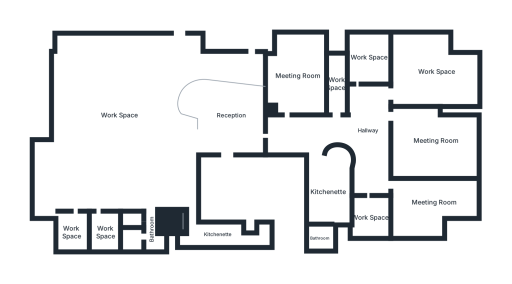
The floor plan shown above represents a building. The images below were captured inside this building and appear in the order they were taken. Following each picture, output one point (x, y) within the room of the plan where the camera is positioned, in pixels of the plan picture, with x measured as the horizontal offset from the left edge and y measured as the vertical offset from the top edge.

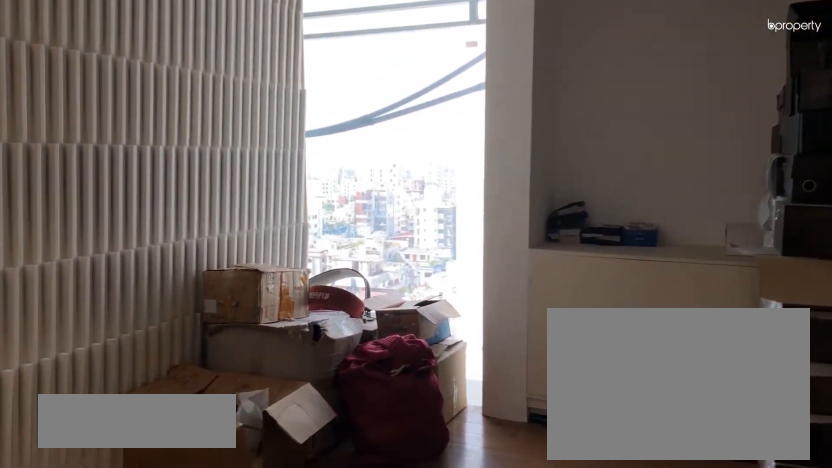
(369, 217)
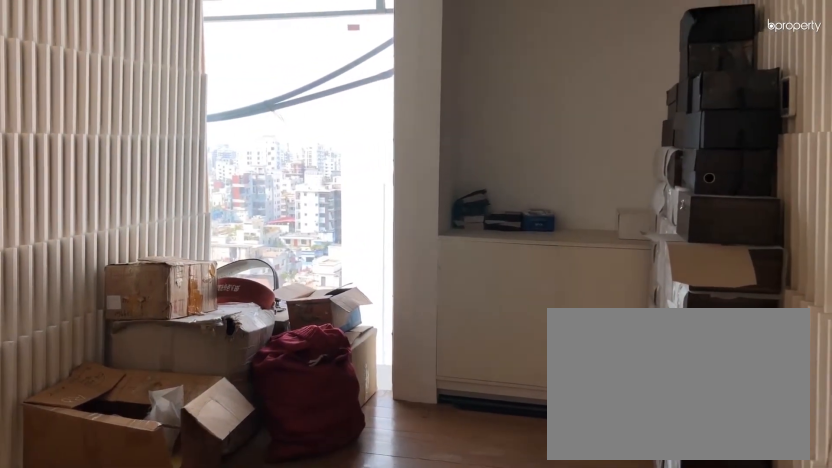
(369, 217)
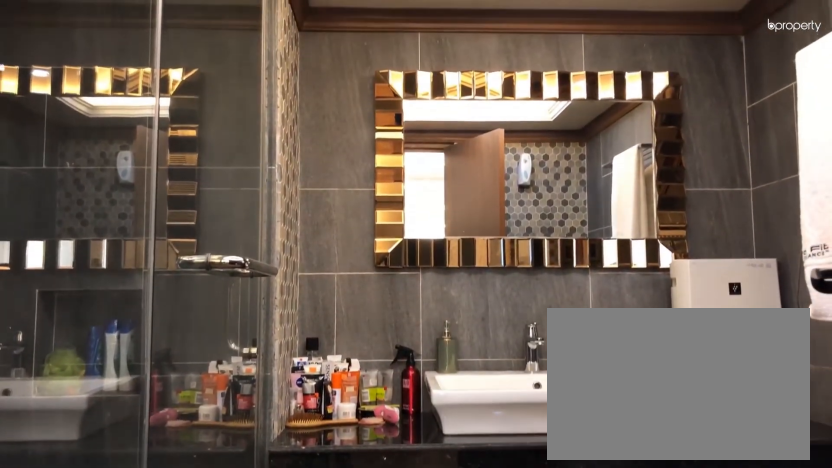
(321, 238)
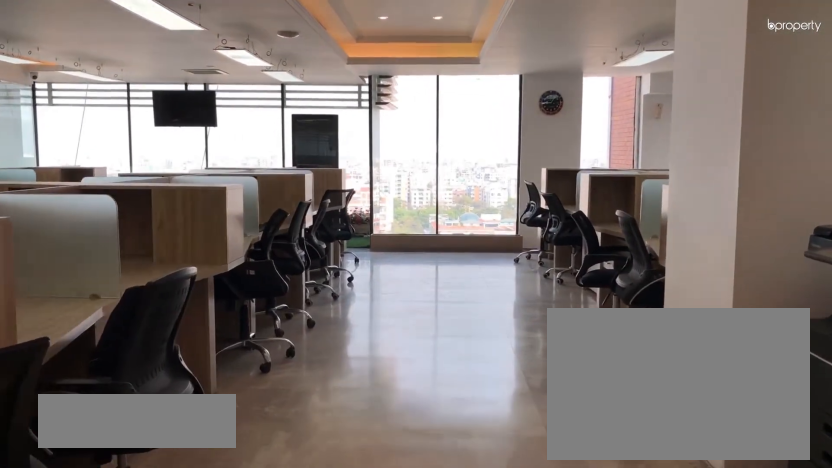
(119, 115)
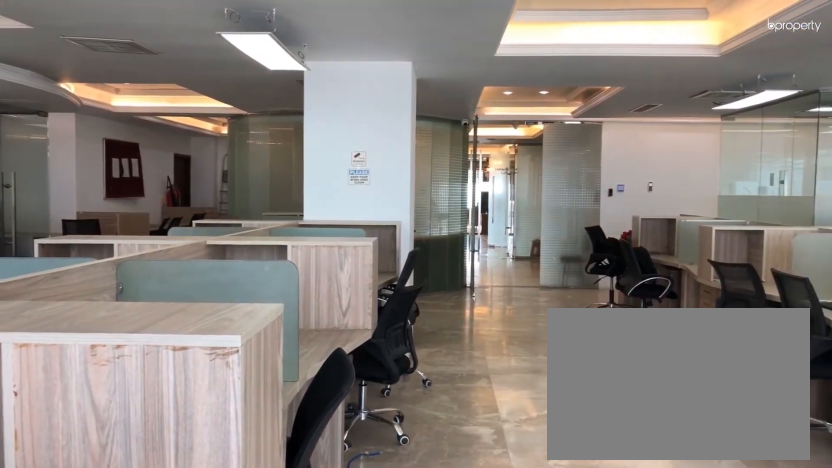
(119, 115)
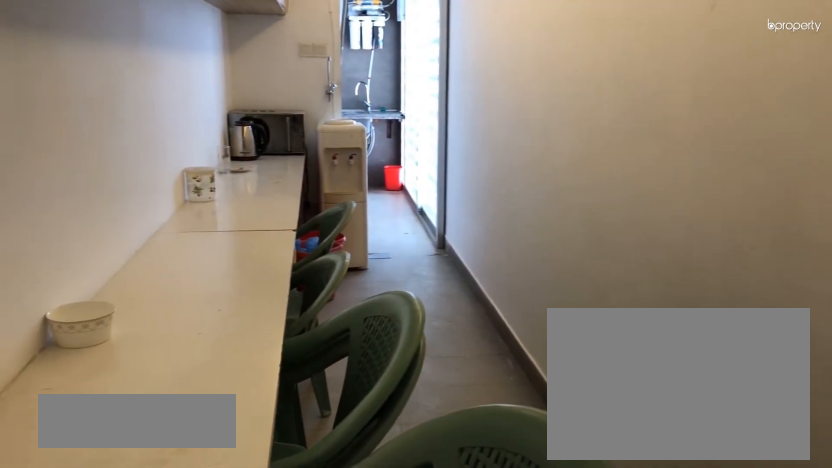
(217, 234)
